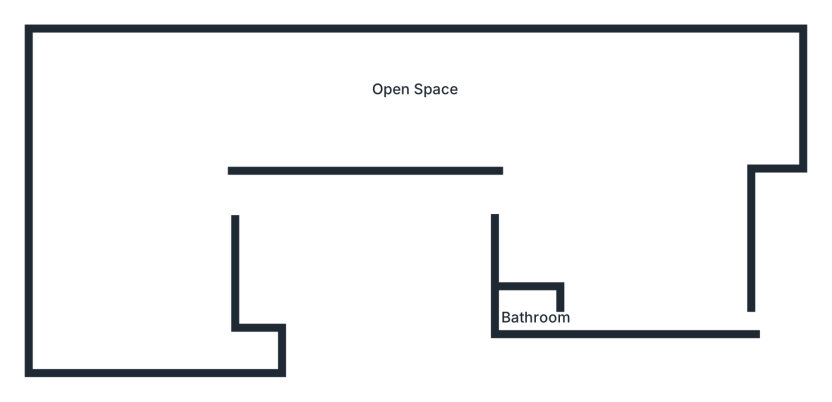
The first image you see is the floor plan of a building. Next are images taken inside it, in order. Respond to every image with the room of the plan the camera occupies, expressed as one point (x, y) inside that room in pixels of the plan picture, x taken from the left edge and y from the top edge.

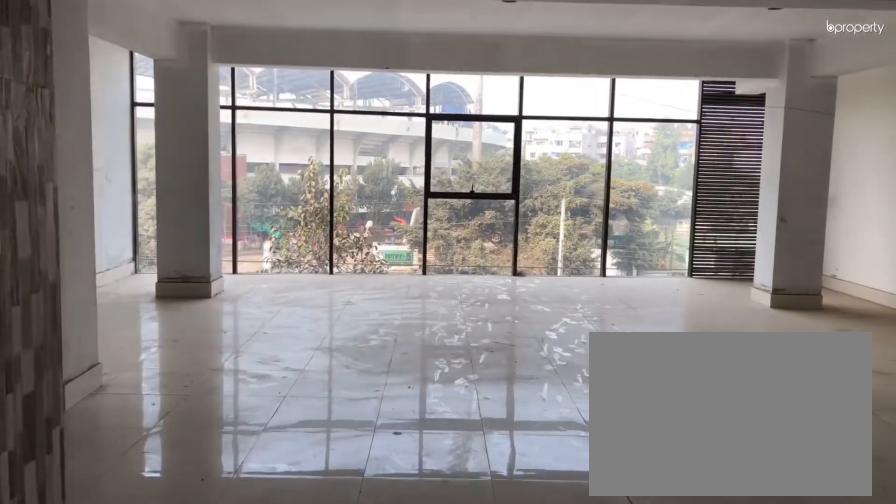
(153, 197)
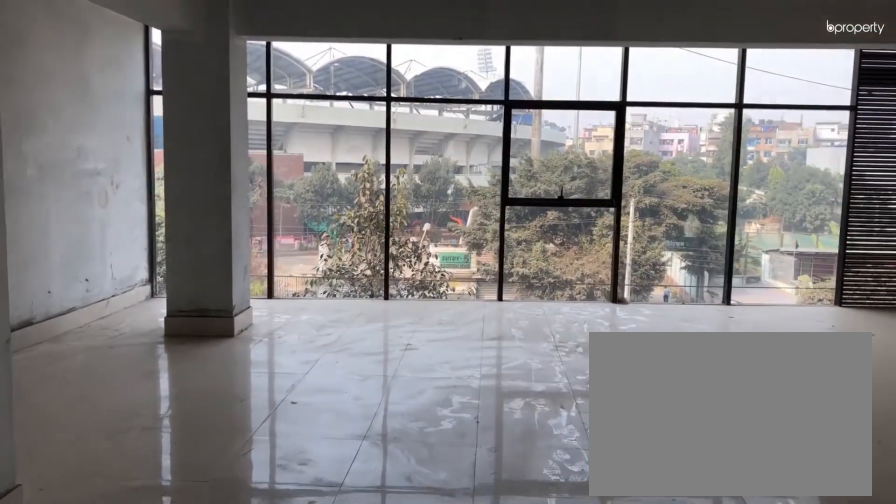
(153, 197)
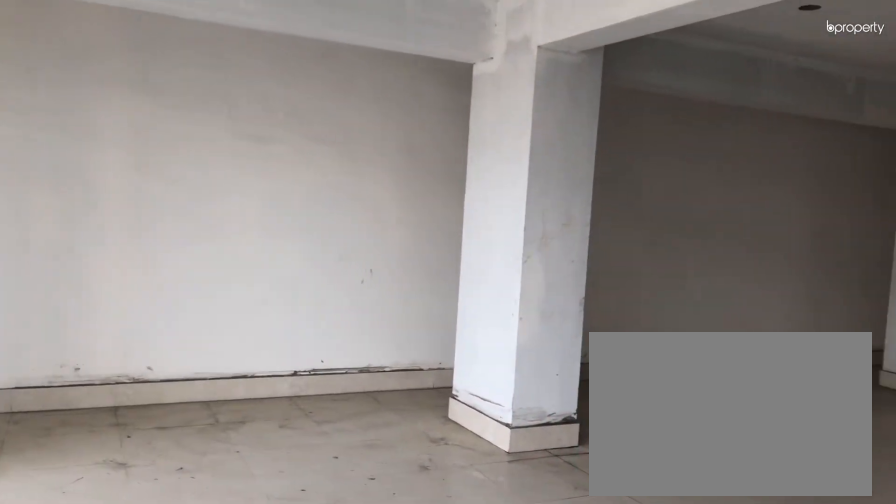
(162, 102)
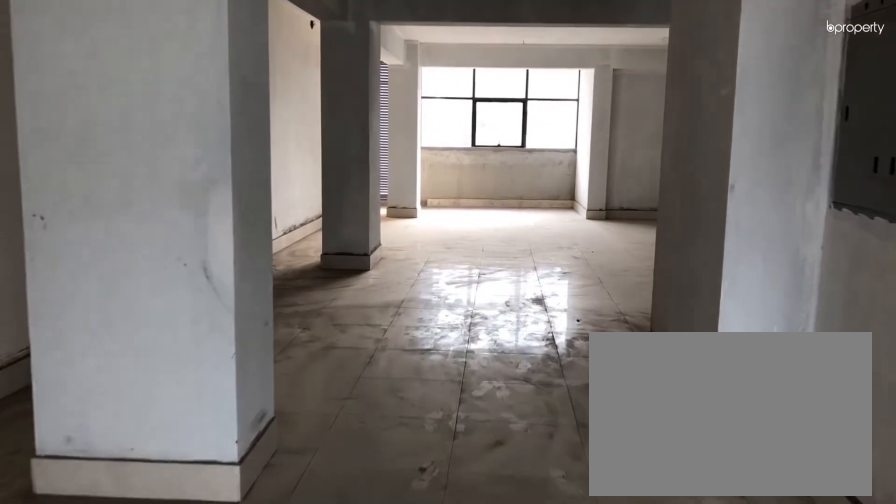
(300, 81)
